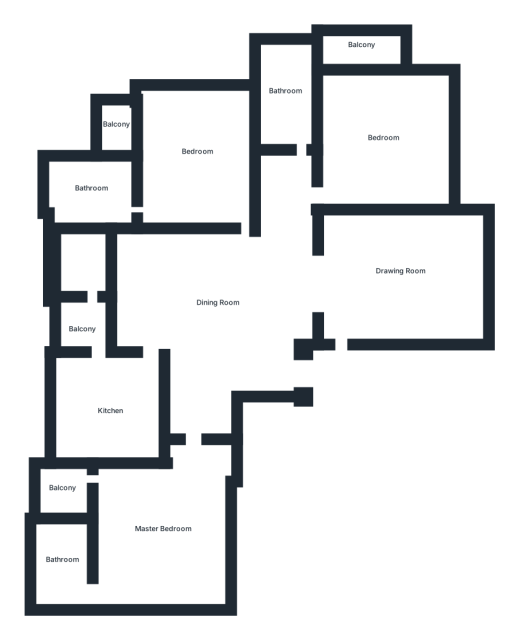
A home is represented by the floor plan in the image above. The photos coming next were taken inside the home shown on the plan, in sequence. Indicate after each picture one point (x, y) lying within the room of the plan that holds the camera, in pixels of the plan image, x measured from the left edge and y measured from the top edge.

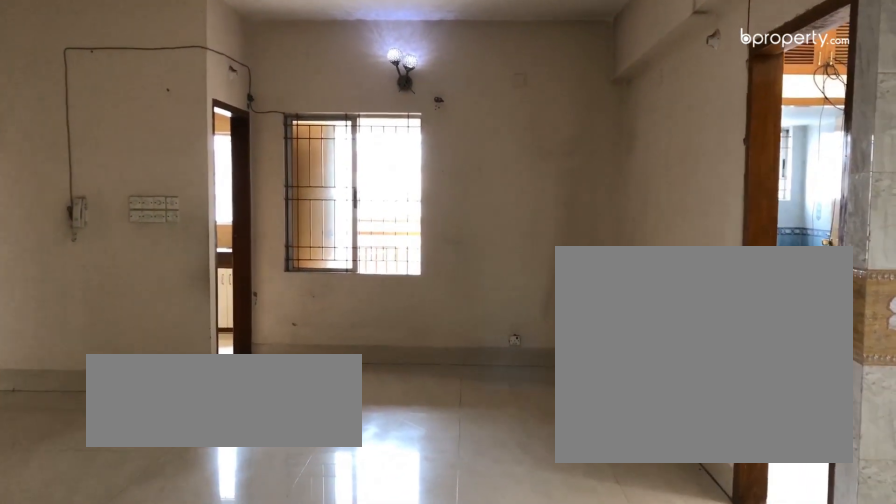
(223, 303)
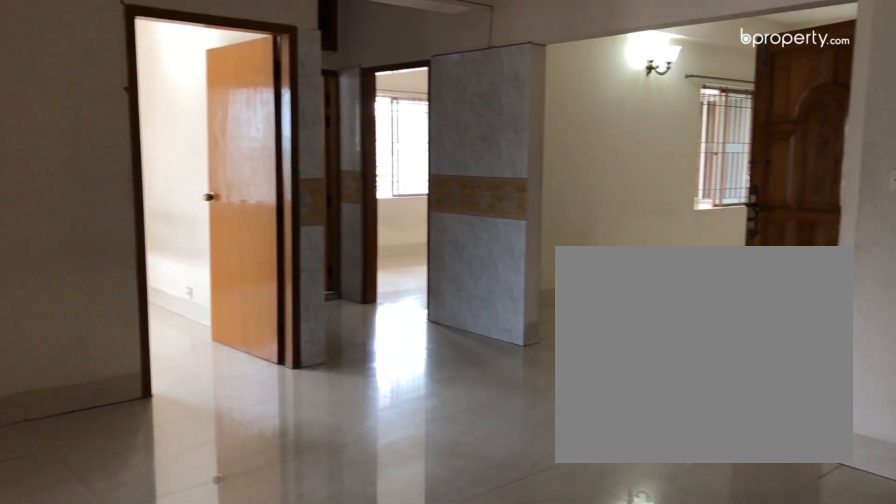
(223, 302)
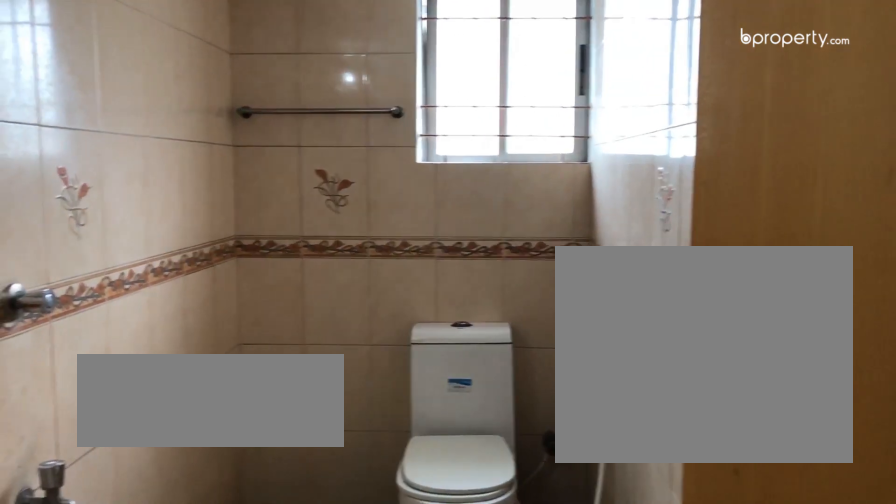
(290, 98)
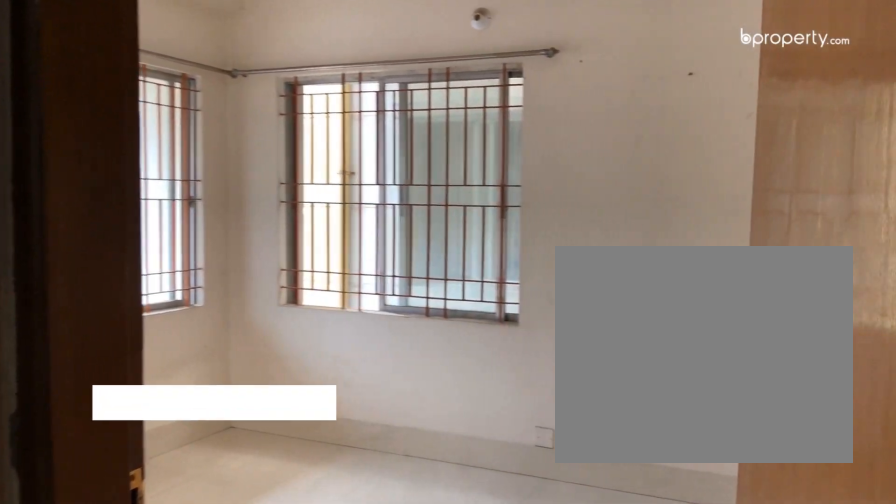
(383, 141)
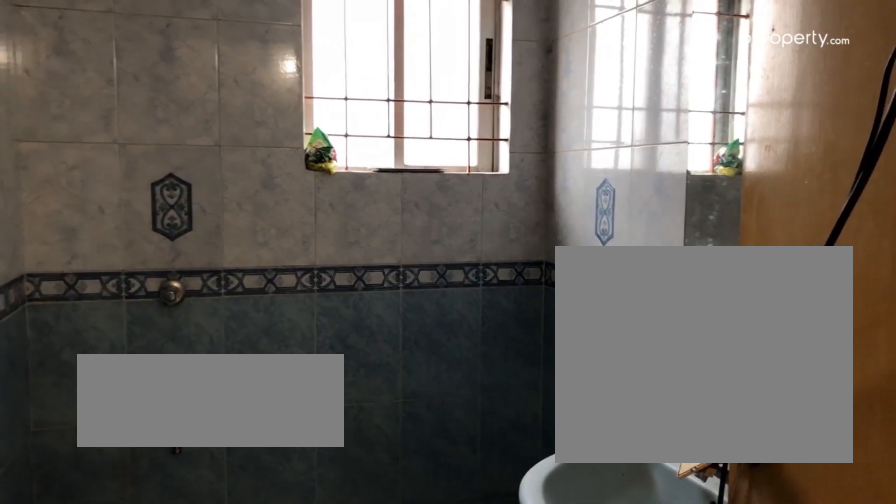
(91, 194)
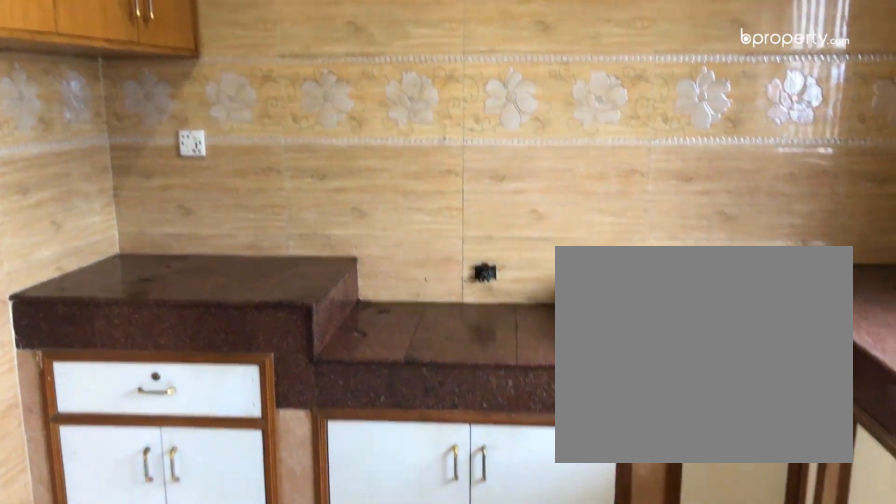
(107, 414)
